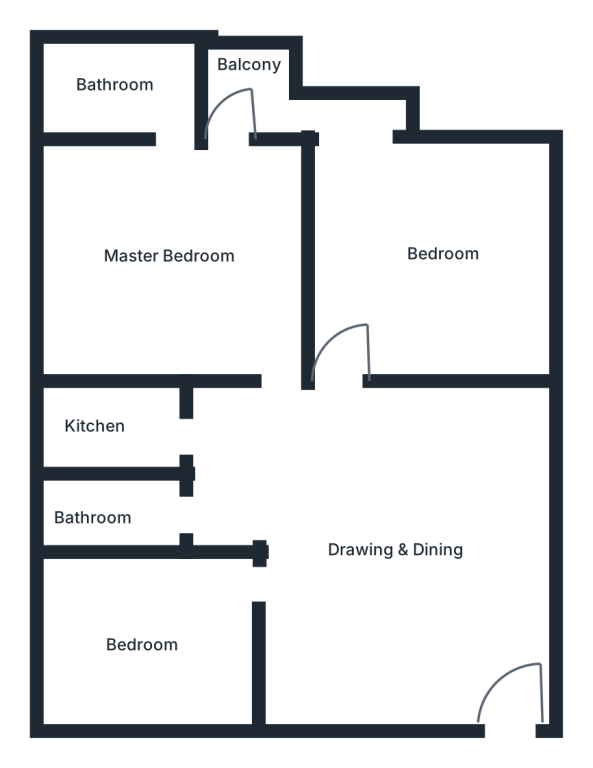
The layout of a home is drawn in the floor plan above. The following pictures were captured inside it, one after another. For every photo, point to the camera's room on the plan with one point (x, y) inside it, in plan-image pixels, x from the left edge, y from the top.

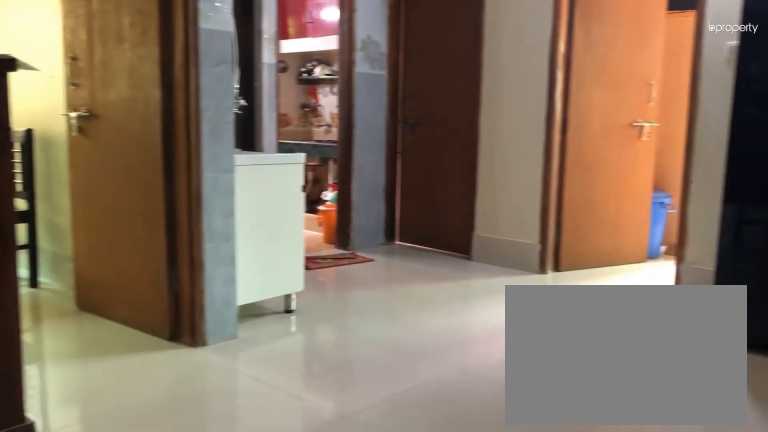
(376, 537)
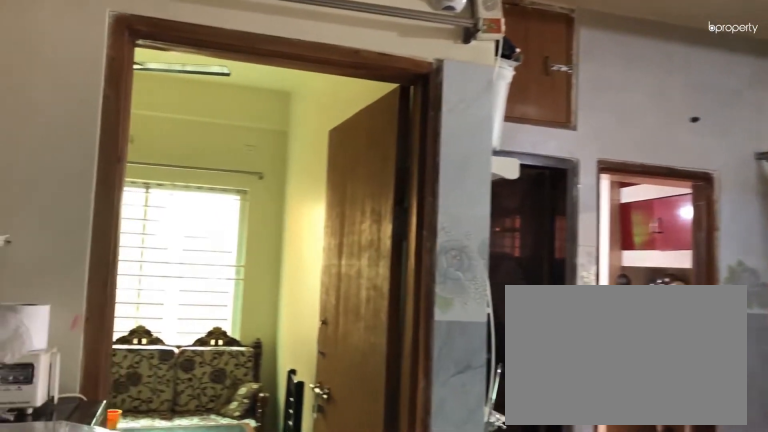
(376, 537)
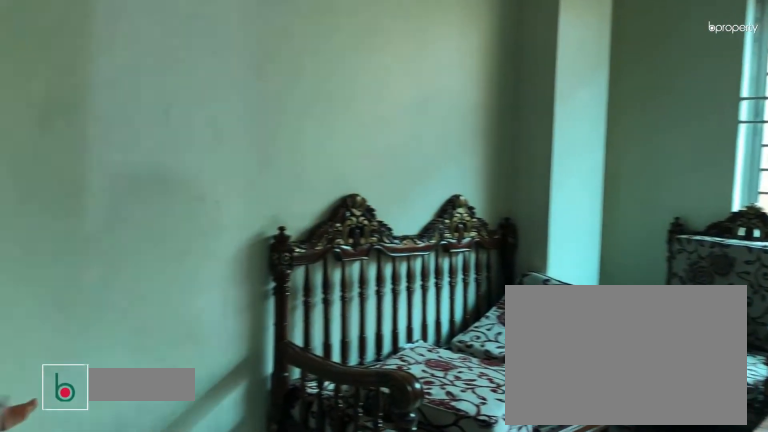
(152, 637)
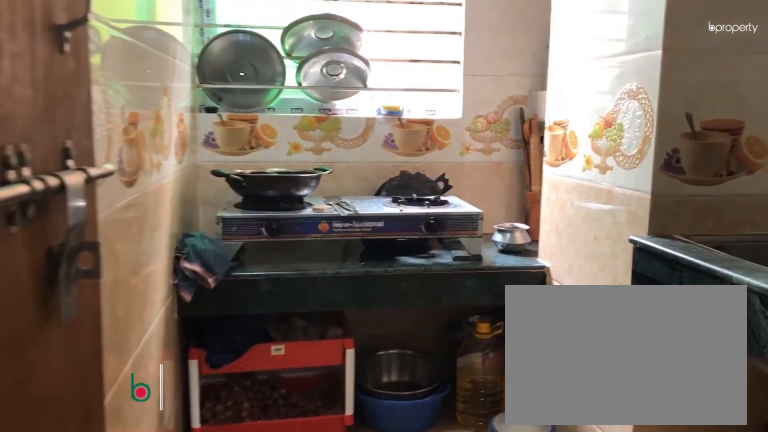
(93, 435)
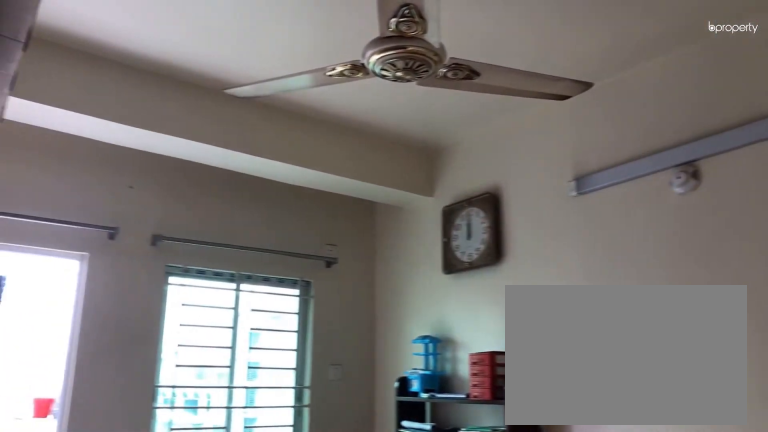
(439, 252)
